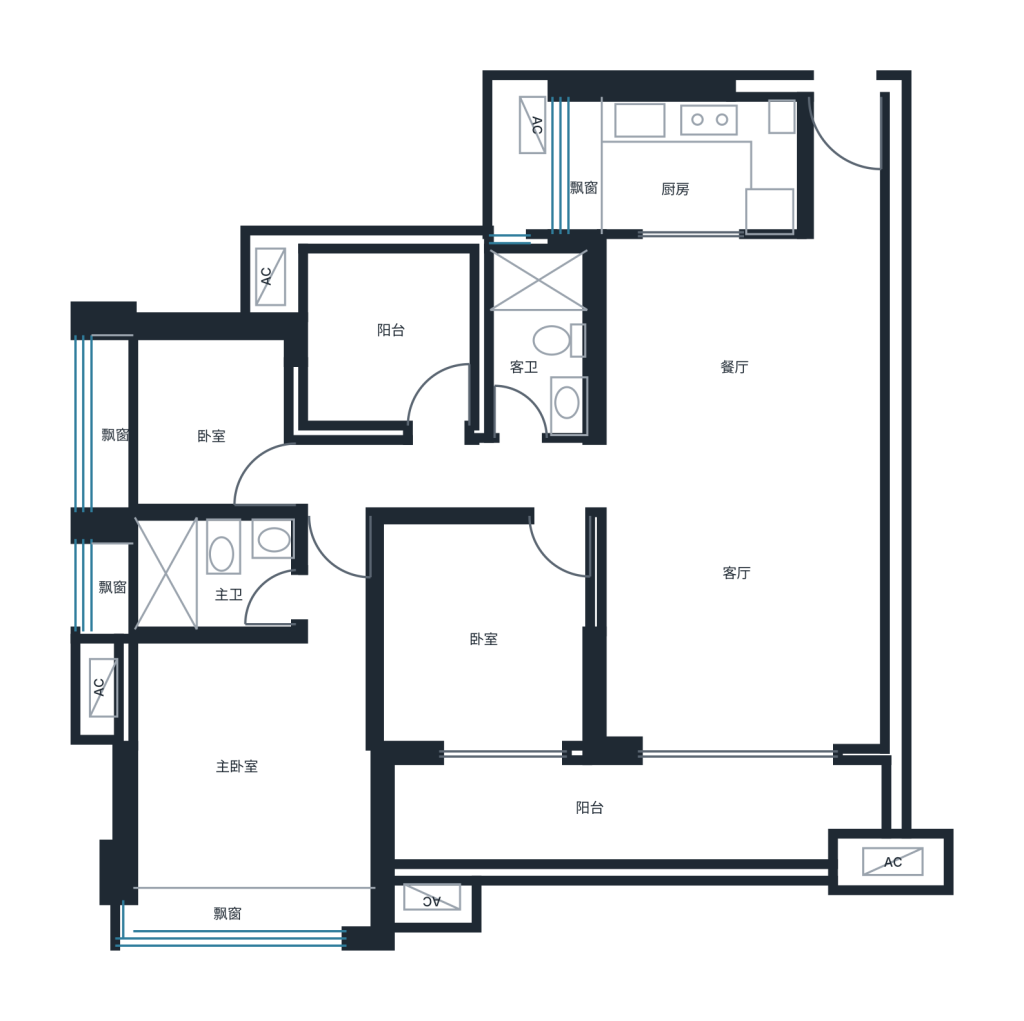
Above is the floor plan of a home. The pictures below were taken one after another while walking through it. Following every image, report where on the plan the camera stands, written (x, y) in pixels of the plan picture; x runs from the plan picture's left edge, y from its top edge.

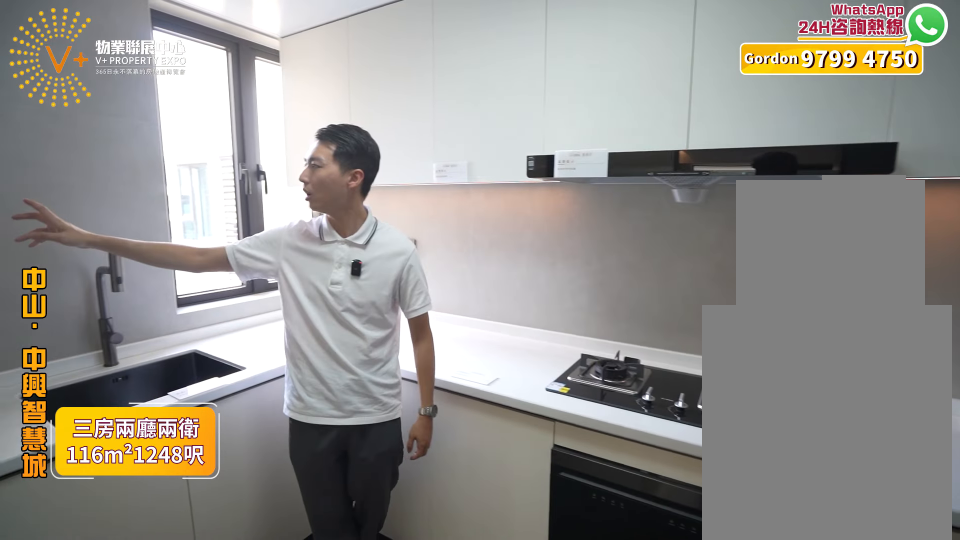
(689, 164)
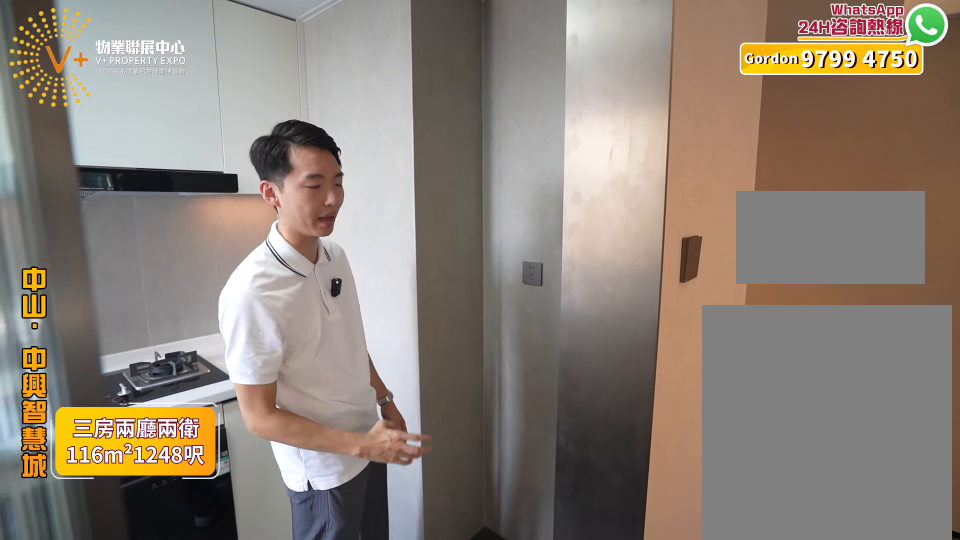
(688, 164)
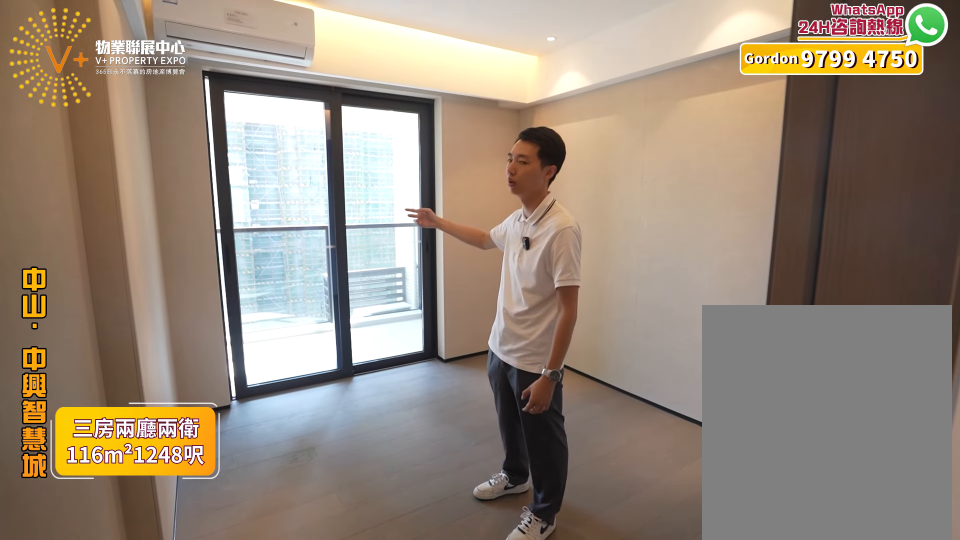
(487, 617)
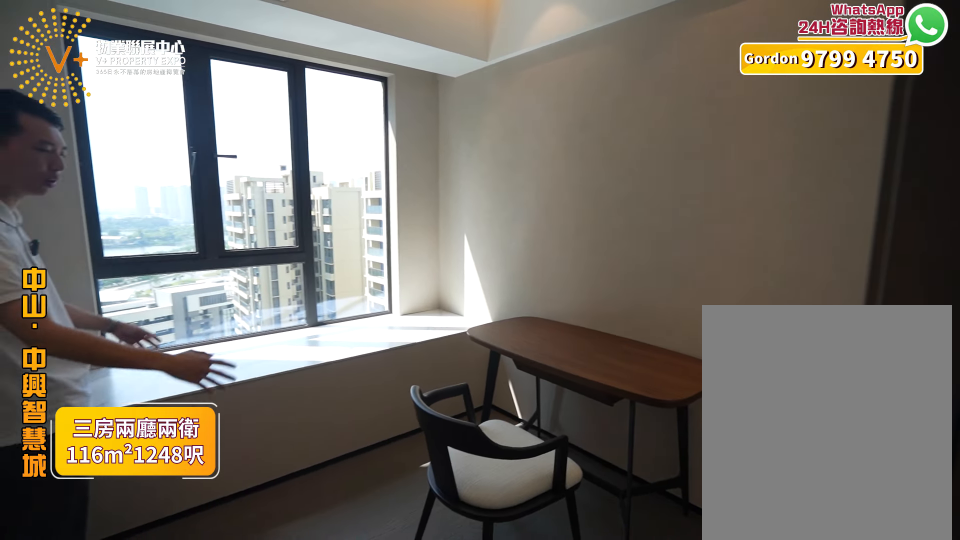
(190, 426)
